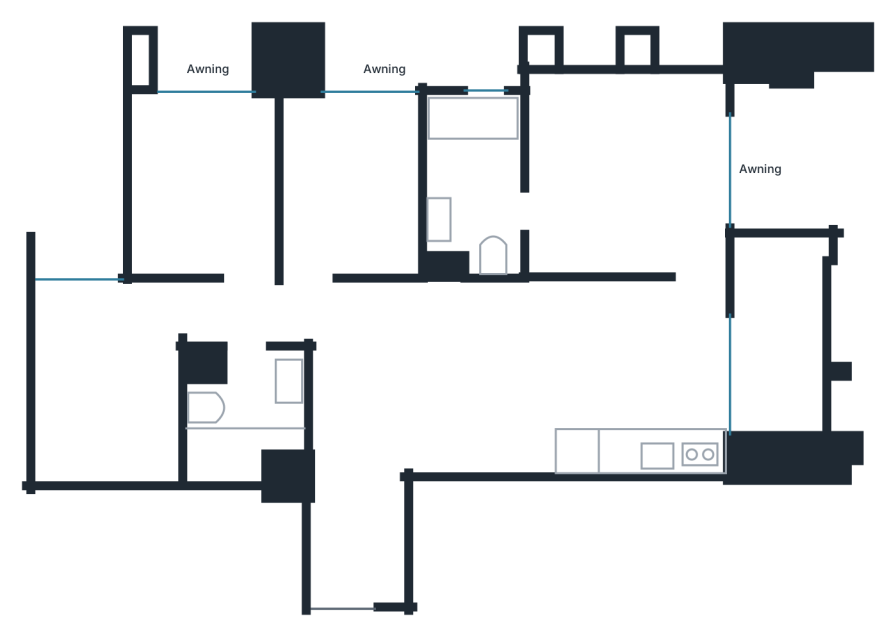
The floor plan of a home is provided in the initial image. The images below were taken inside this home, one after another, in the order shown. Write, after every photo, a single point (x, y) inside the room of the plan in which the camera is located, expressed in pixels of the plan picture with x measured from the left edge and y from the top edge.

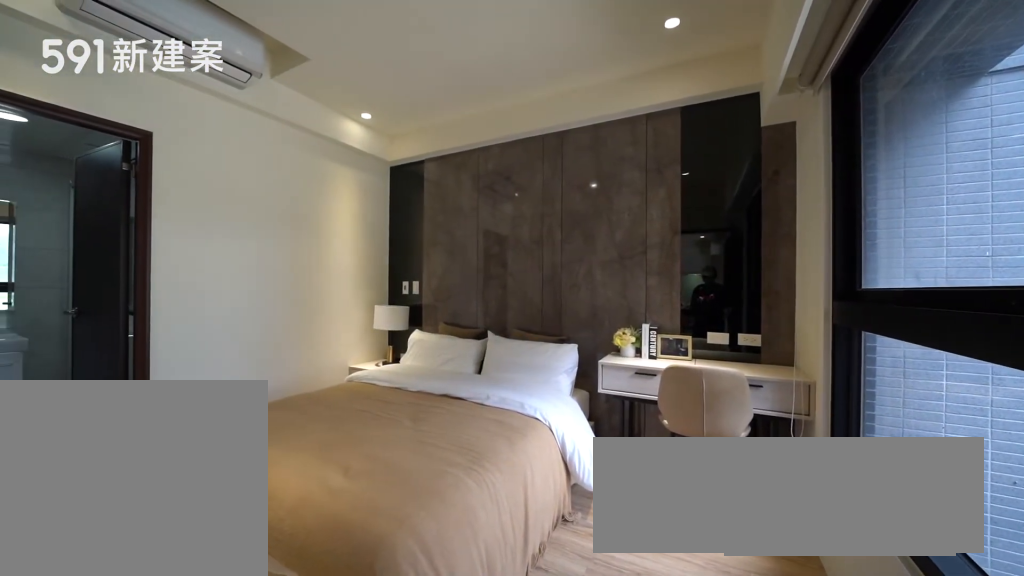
(623, 172)
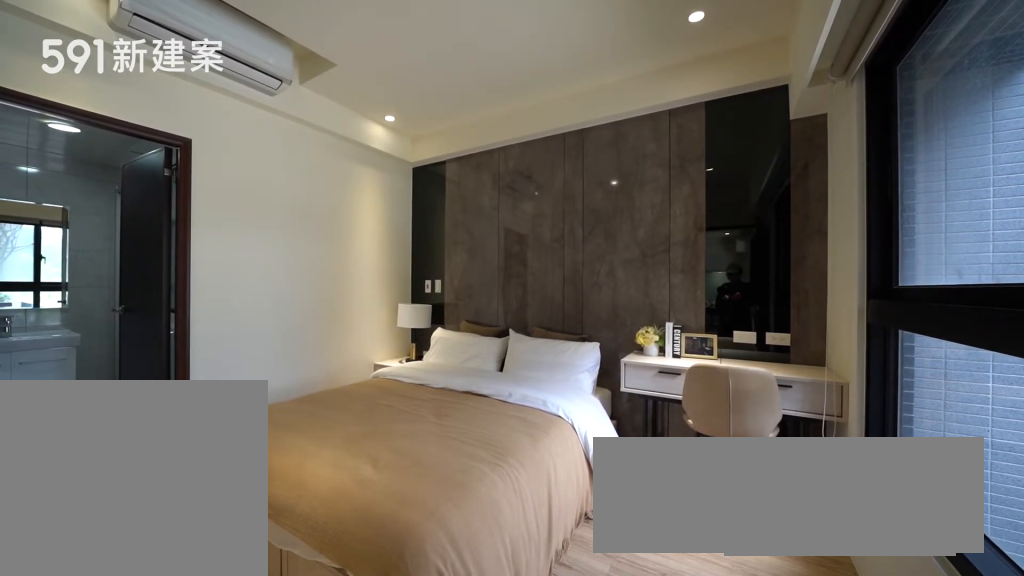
(623, 172)
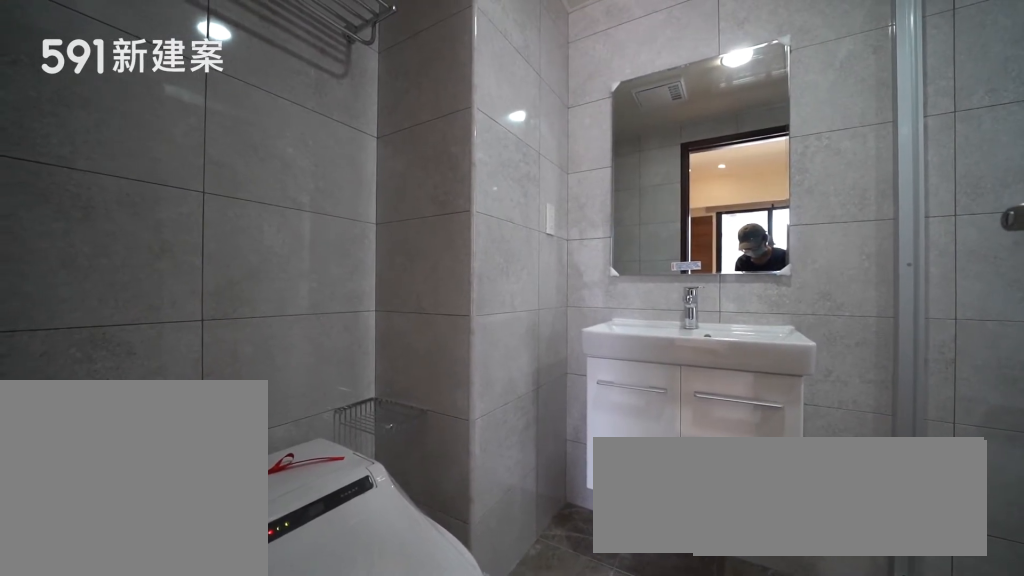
(473, 184)
